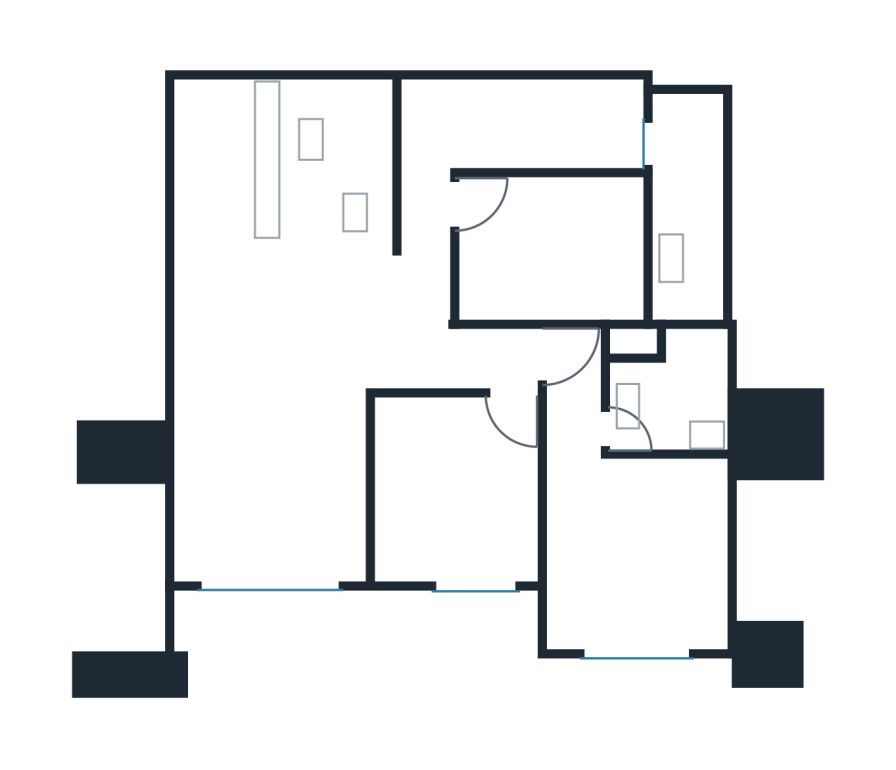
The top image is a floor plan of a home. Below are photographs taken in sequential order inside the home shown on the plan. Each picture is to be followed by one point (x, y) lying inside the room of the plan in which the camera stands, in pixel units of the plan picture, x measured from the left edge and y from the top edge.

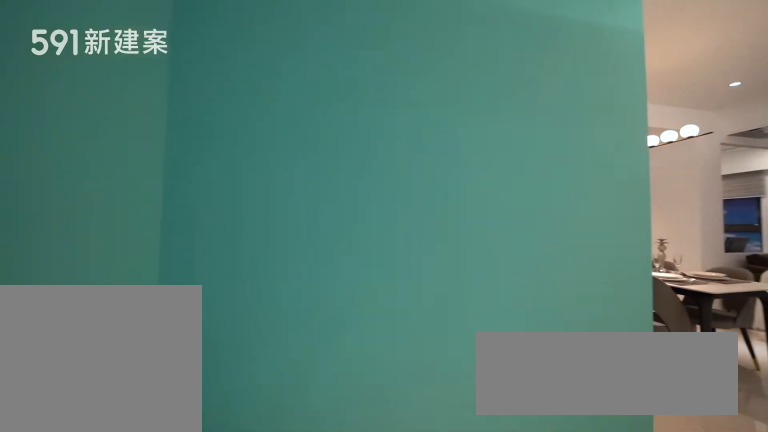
(223, 165)
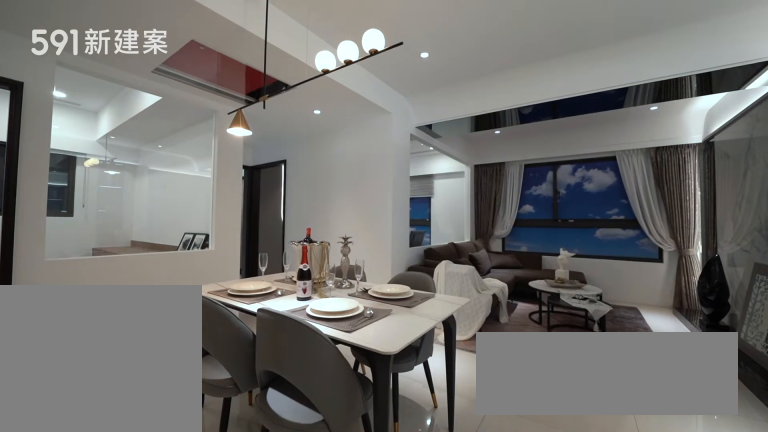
(290, 321)
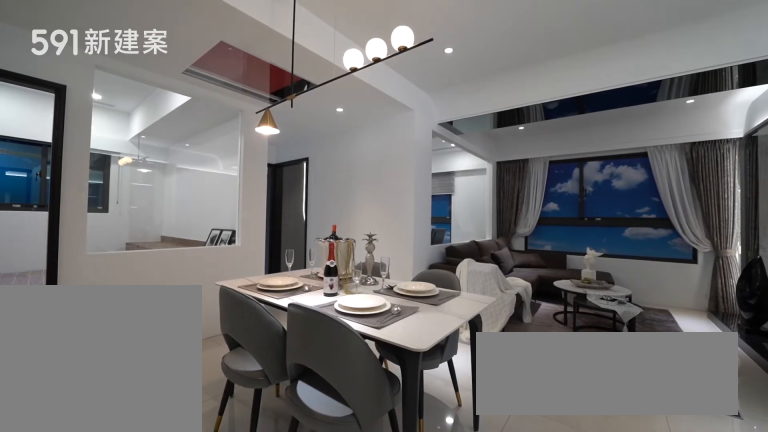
(290, 321)
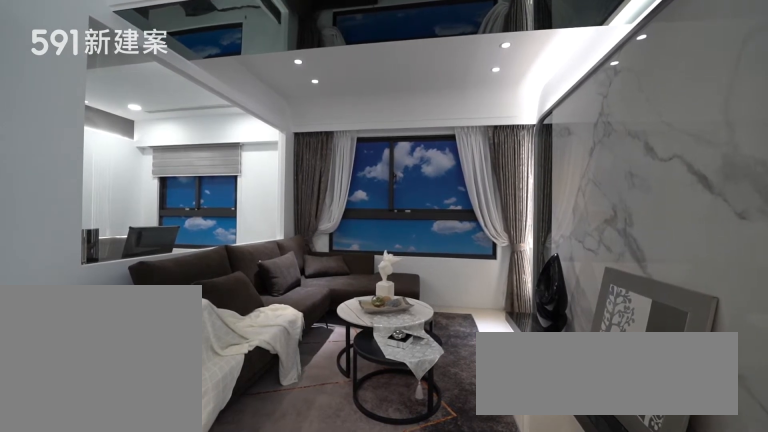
(271, 486)
